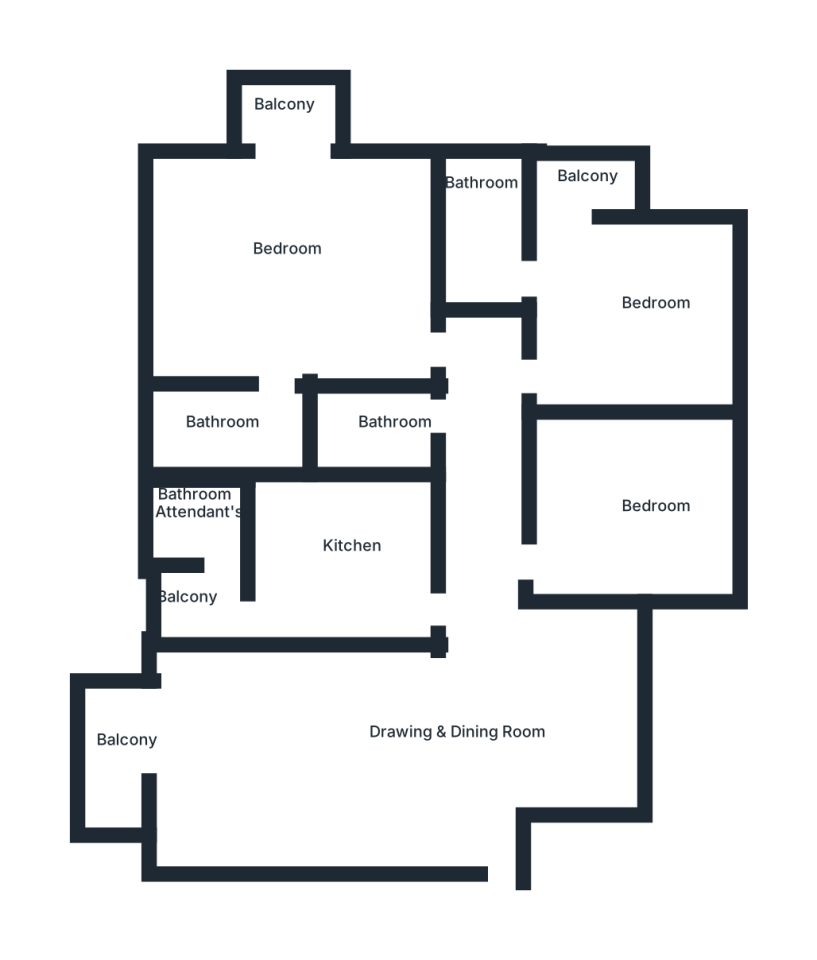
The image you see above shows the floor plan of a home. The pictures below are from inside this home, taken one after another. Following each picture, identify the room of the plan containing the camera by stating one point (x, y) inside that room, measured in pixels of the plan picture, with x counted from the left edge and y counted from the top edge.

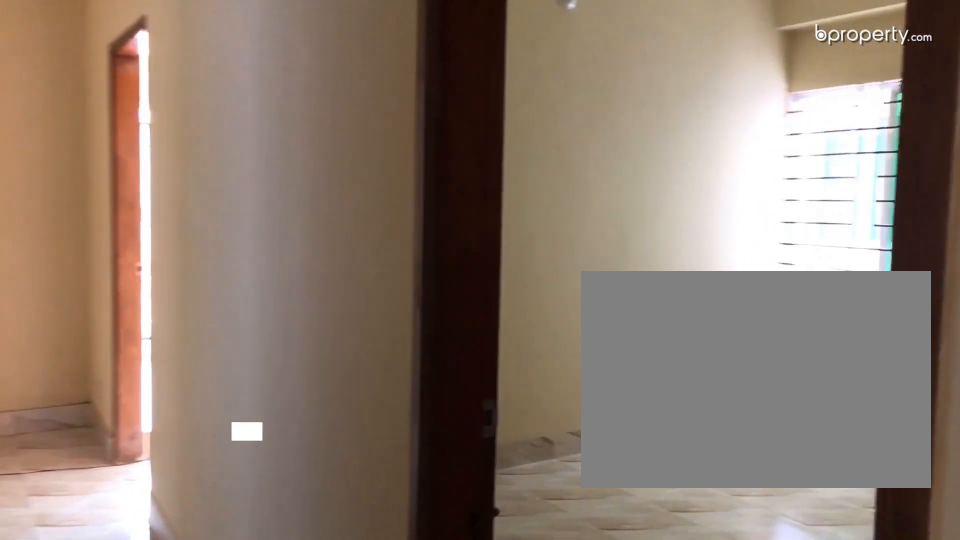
(601, 523)
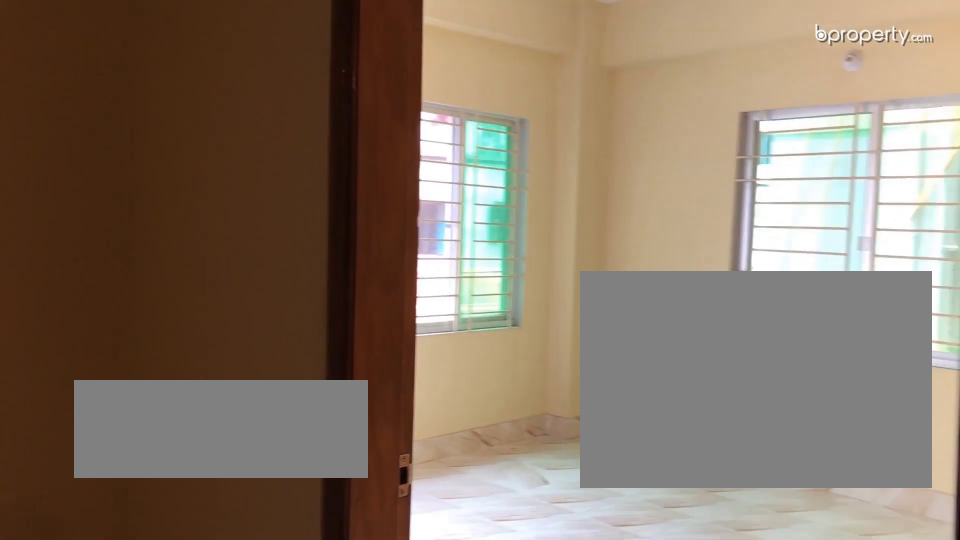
(579, 296)
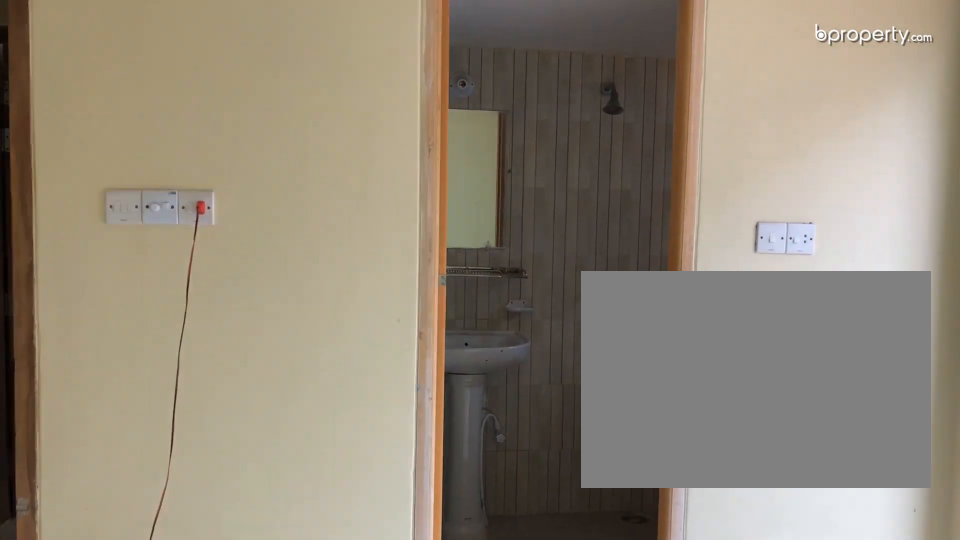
(579, 296)
